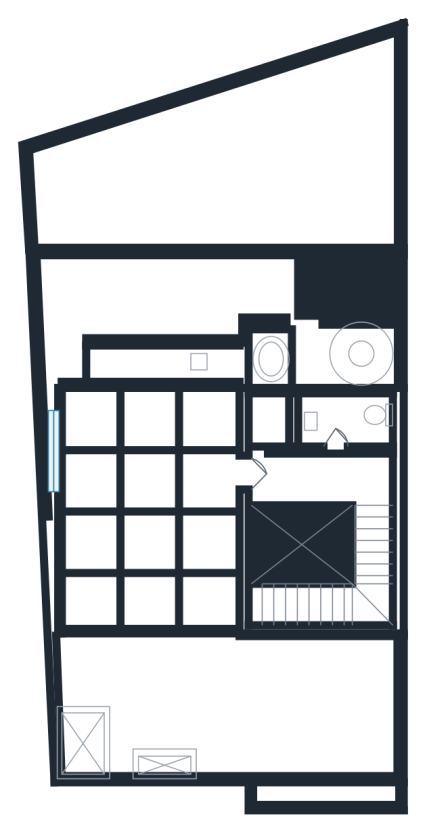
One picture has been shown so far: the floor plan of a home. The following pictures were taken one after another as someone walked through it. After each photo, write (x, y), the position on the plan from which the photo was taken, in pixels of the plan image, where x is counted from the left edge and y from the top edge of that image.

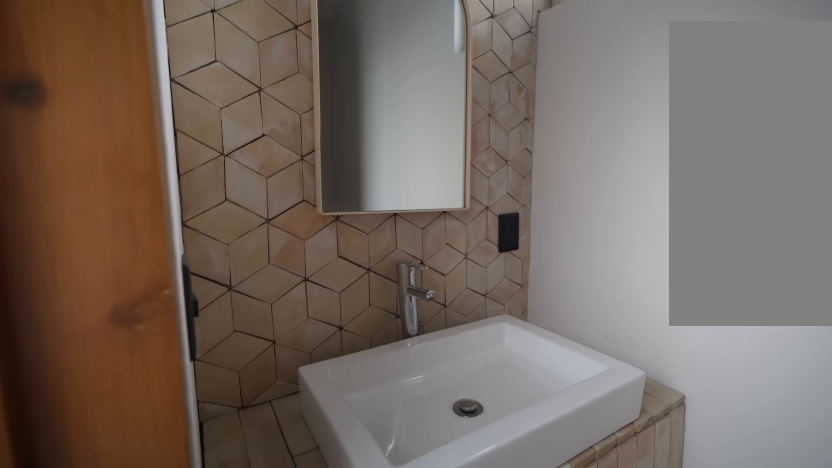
(332, 427)
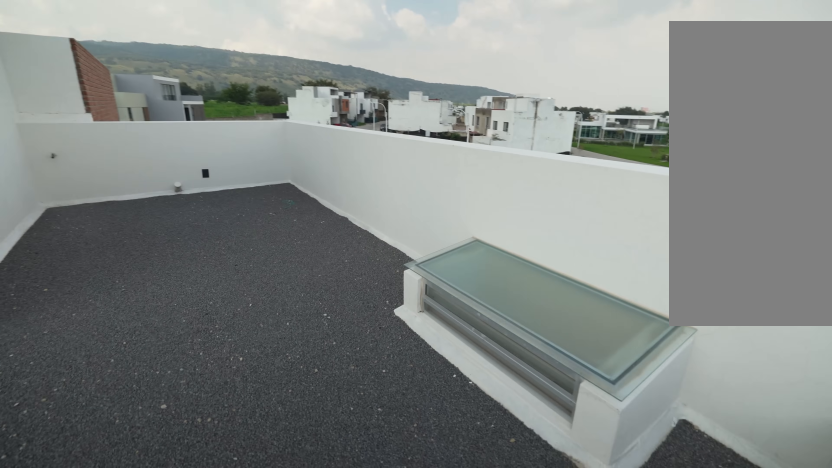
(67, 654)
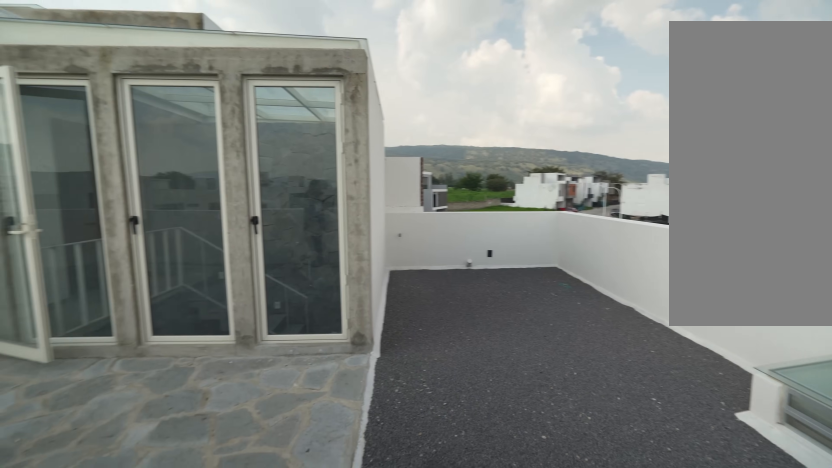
(96, 638)
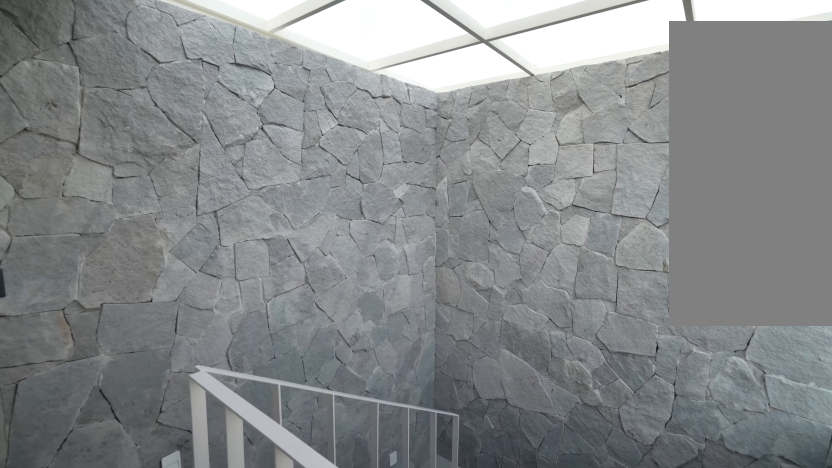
(271, 479)
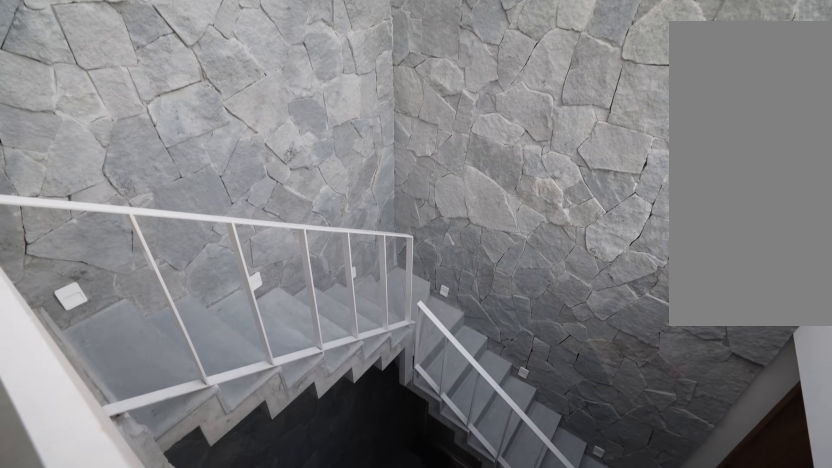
(295, 477)
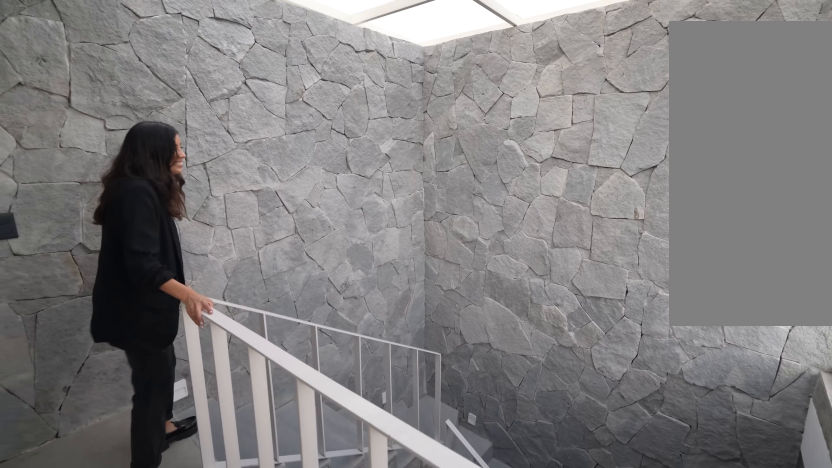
(303, 481)
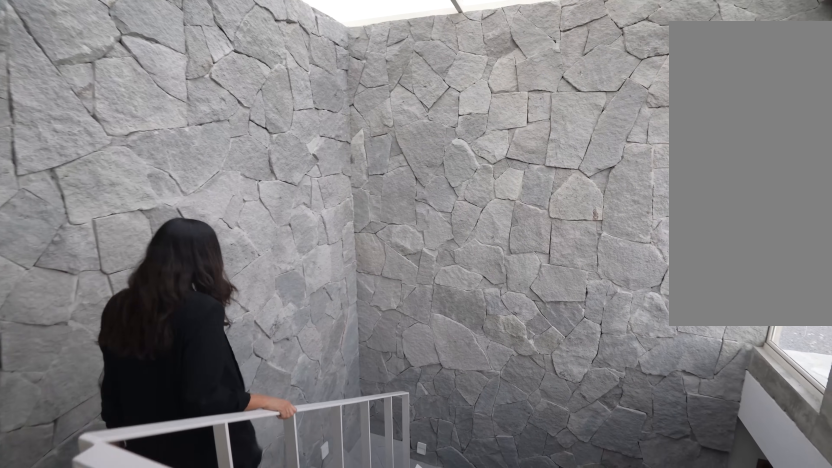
(312, 477)
